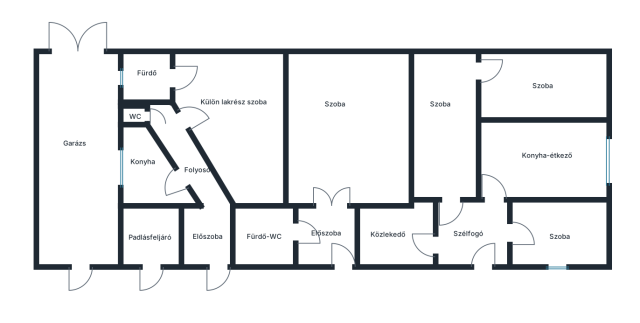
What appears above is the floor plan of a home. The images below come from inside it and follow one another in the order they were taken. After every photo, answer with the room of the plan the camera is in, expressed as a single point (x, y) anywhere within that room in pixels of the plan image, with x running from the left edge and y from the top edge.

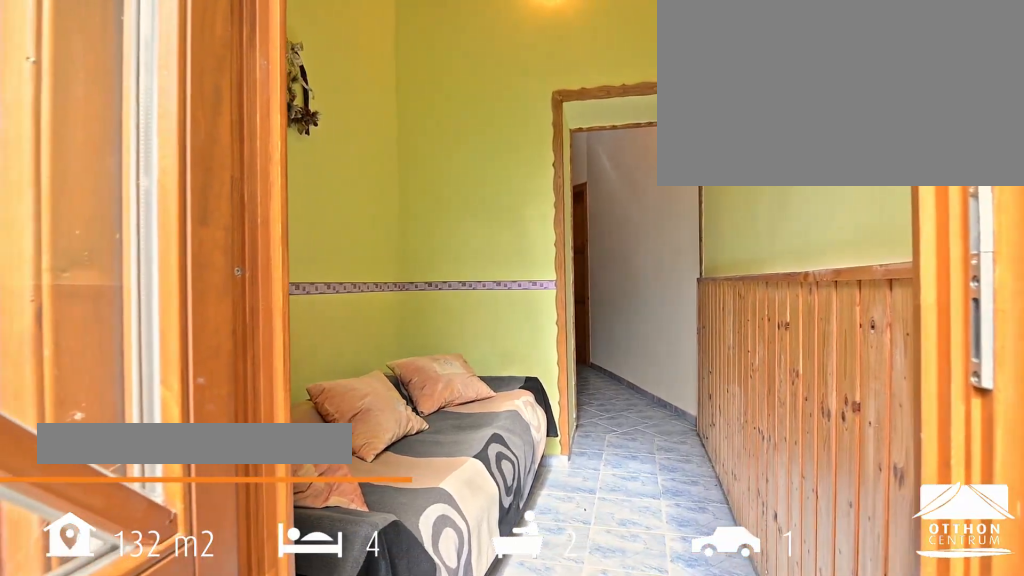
(210, 252)
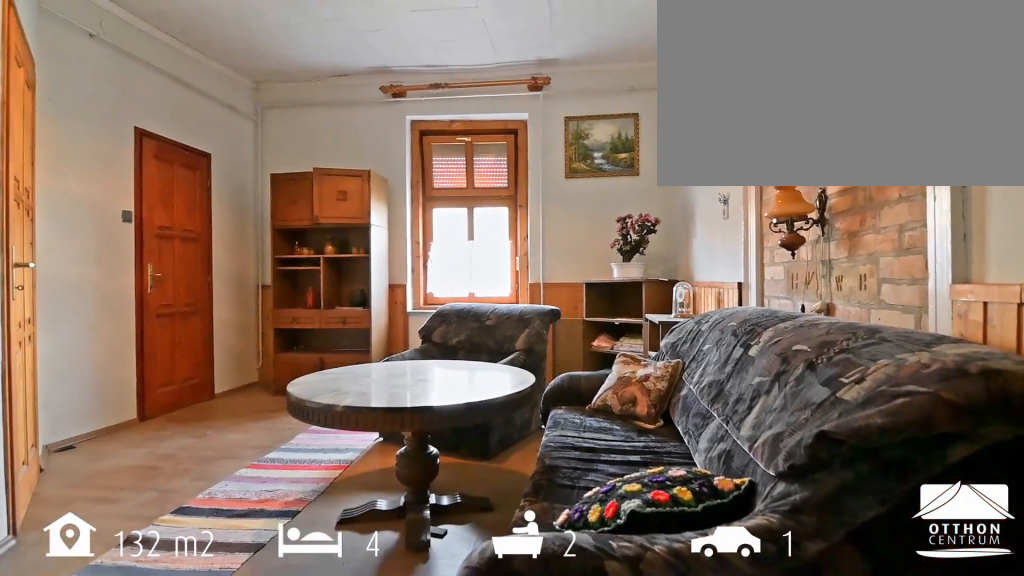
(248, 138)
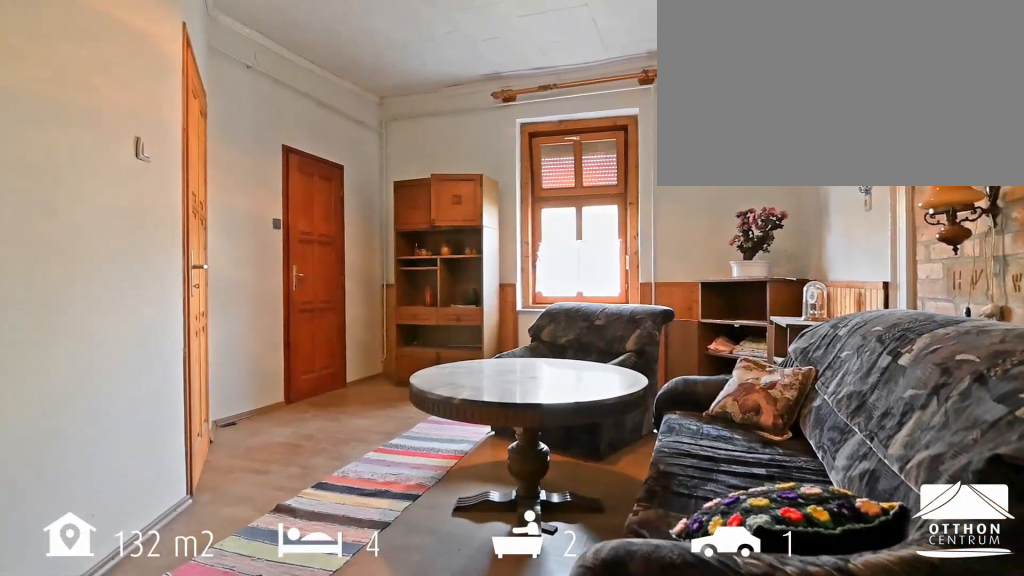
(248, 138)
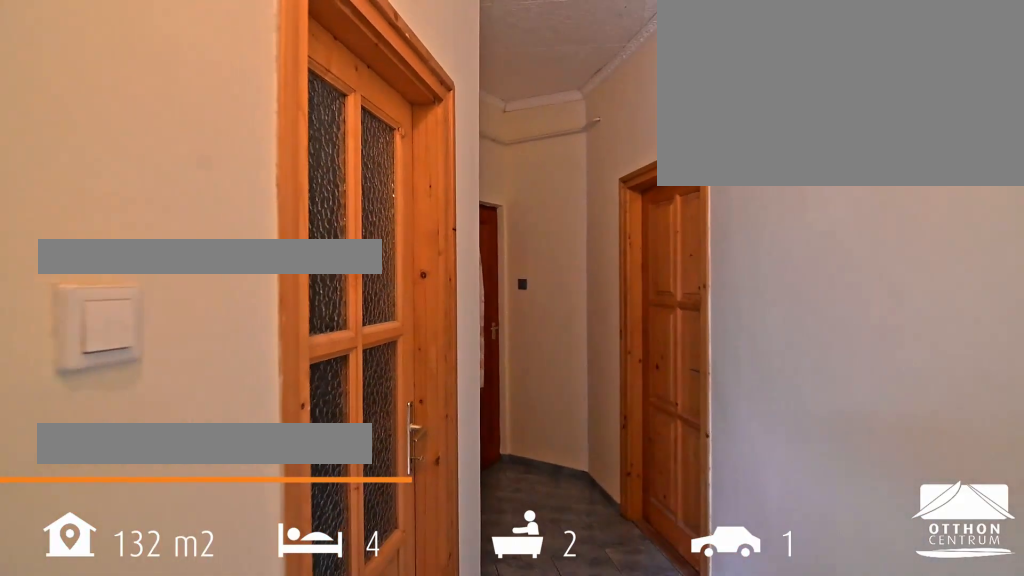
(207, 186)
